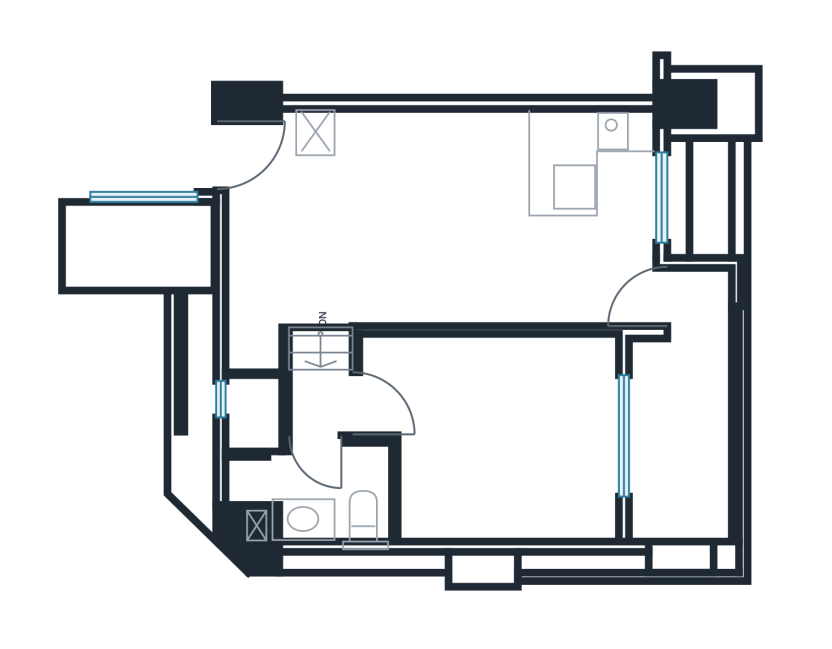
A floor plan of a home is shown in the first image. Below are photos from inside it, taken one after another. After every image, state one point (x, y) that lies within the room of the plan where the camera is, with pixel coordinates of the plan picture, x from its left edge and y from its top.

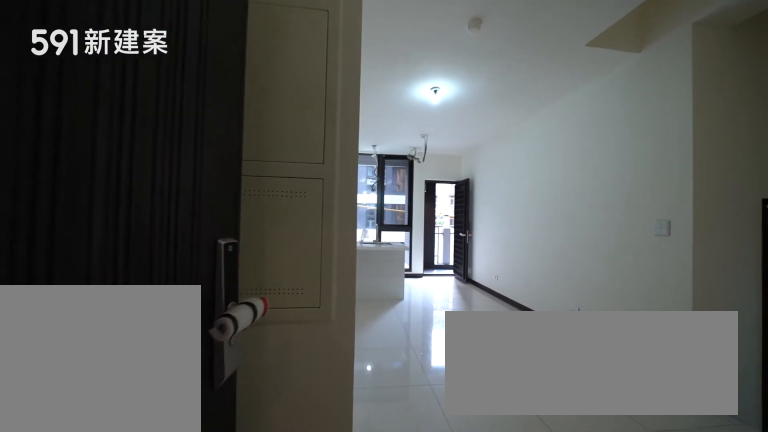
(256, 160)
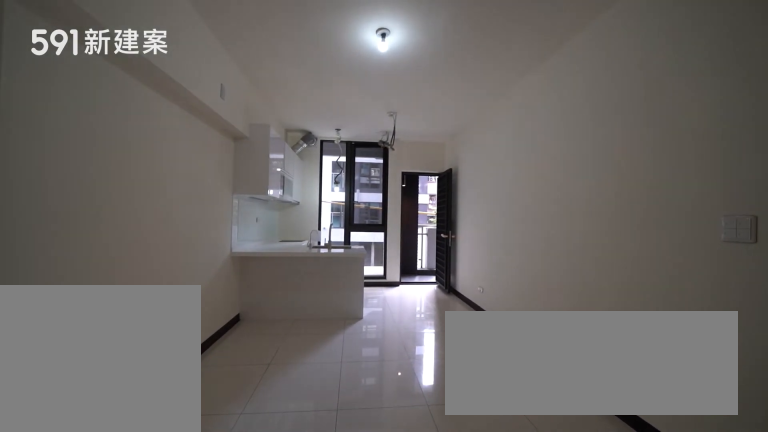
(381, 231)
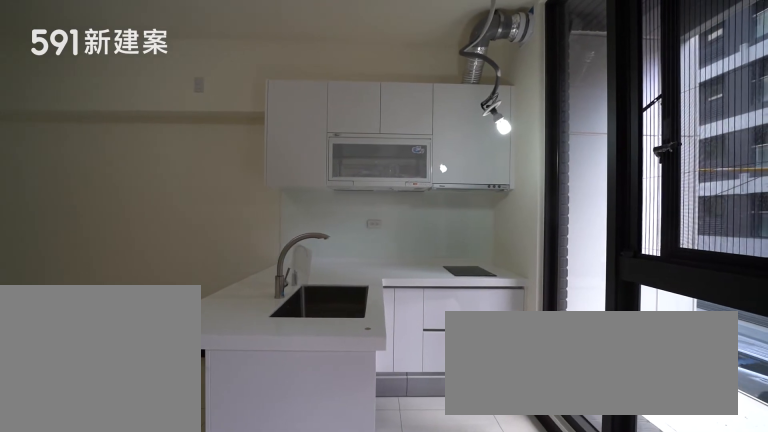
(585, 187)
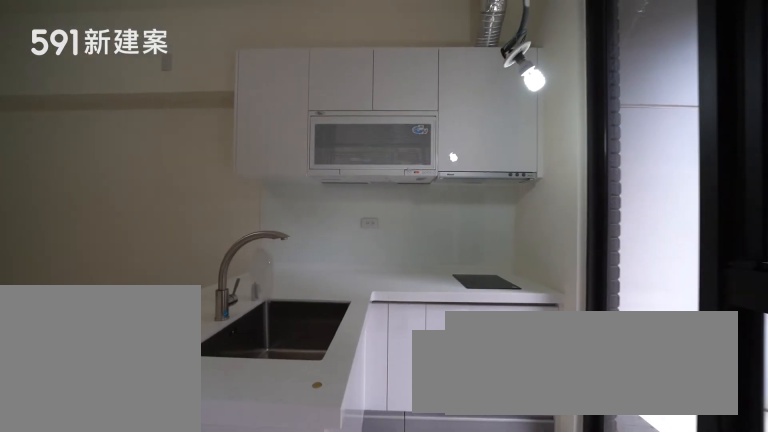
(585, 187)
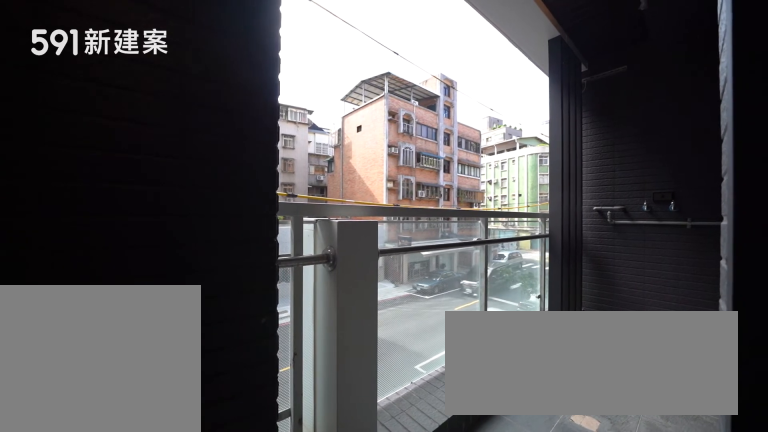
(683, 418)
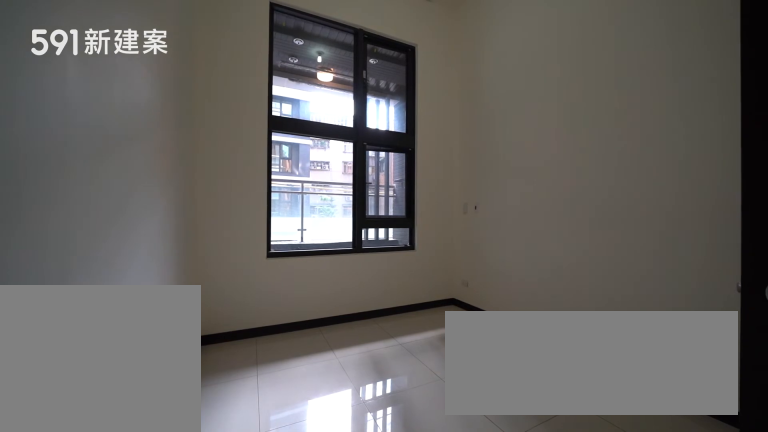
(499, 436)
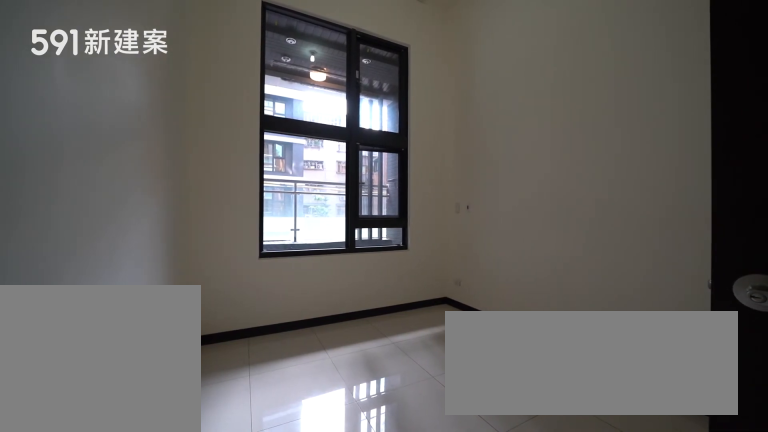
(499, 436)
